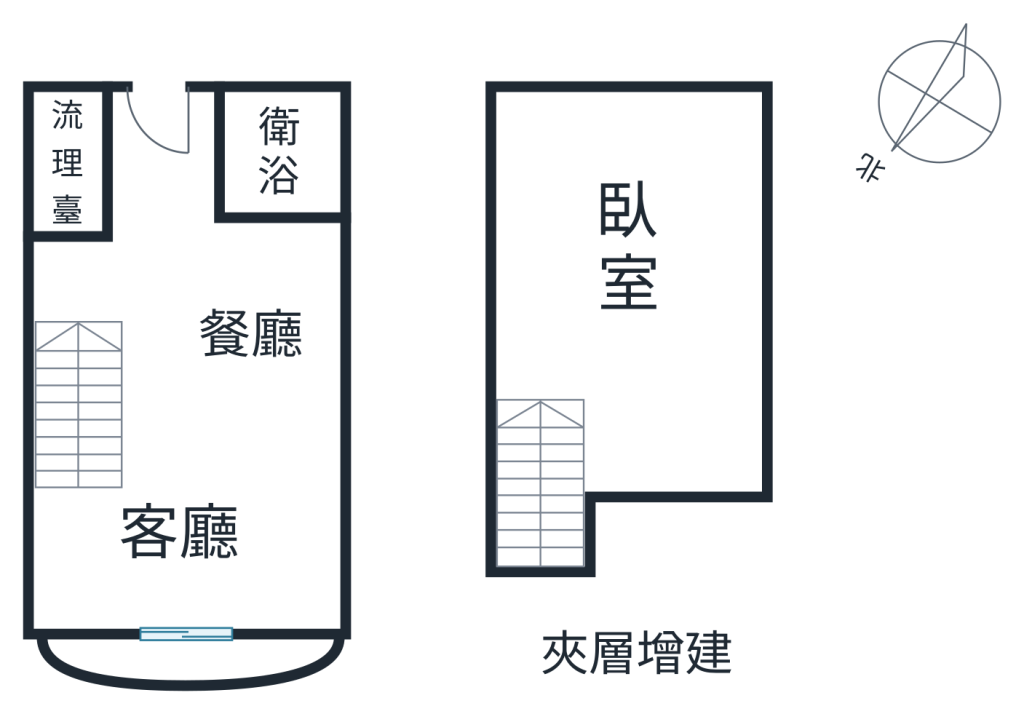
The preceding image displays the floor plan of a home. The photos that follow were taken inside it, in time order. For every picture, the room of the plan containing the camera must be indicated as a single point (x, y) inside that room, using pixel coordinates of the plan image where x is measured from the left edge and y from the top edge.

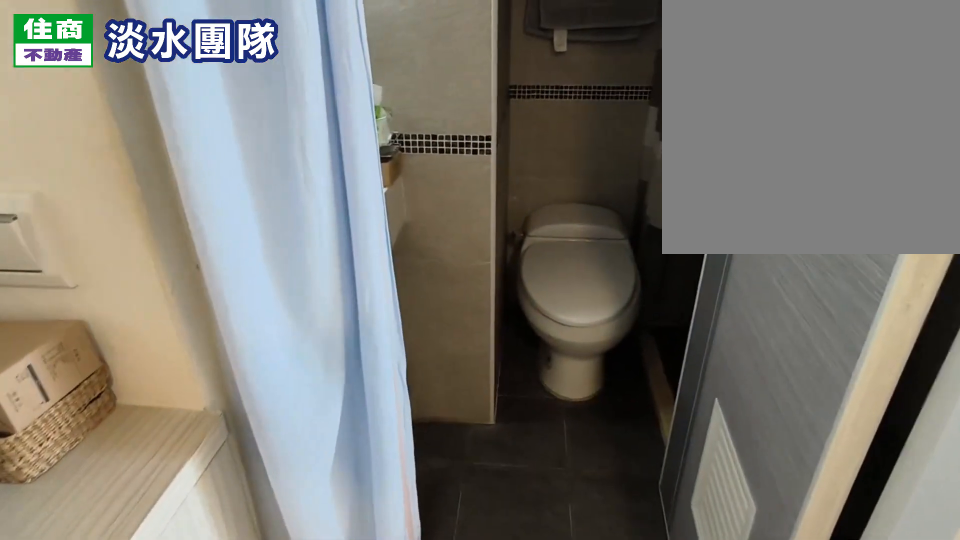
(284, 94)
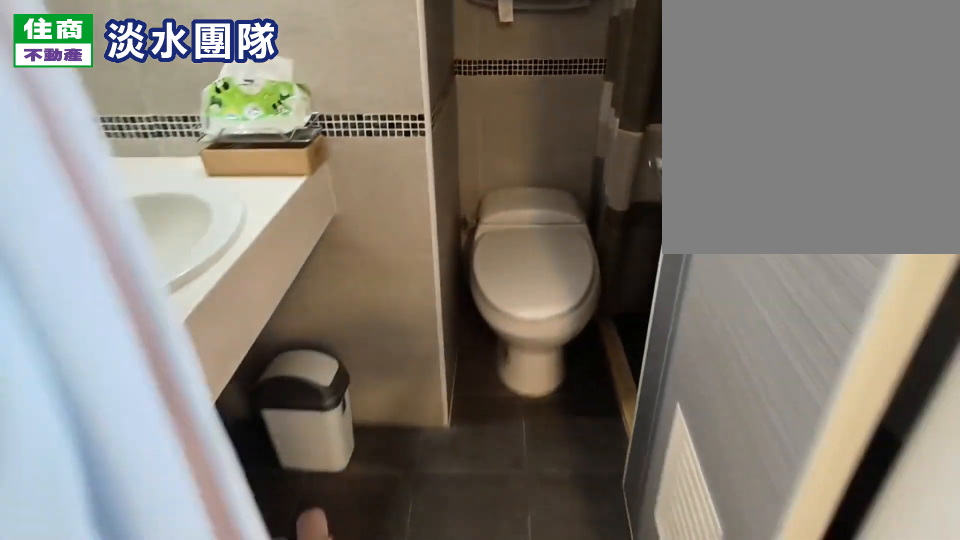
(289, 105)
